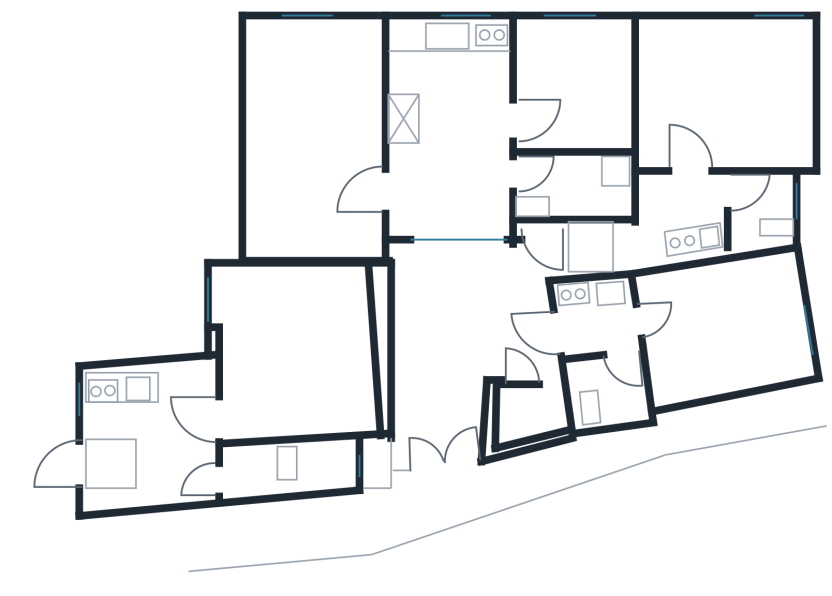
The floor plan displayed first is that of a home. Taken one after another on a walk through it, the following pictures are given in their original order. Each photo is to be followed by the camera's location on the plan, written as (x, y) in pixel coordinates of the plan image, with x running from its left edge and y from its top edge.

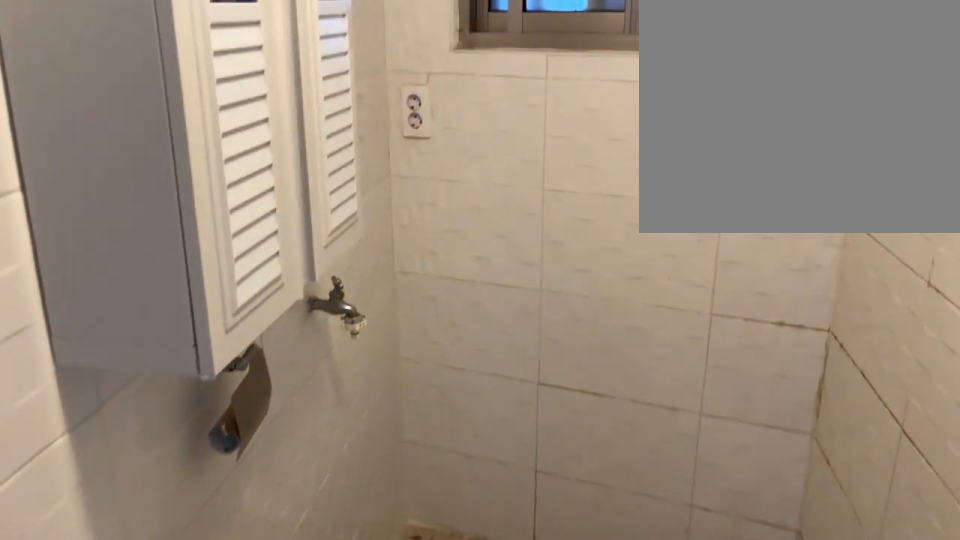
(269, 475)
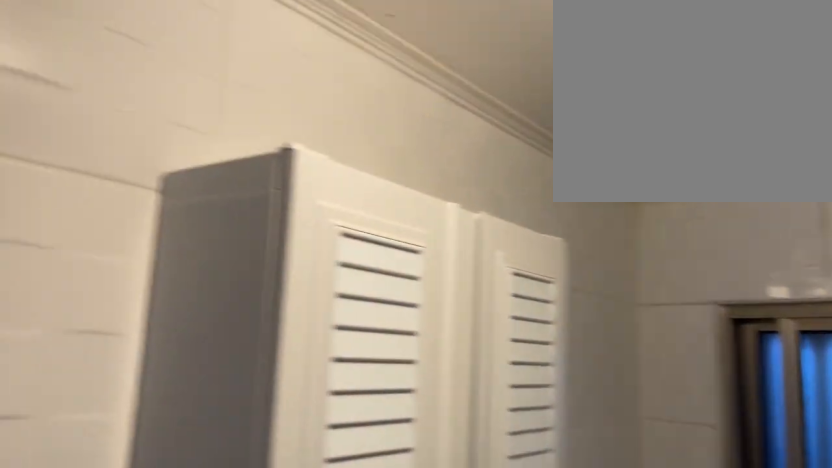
(285, 473)
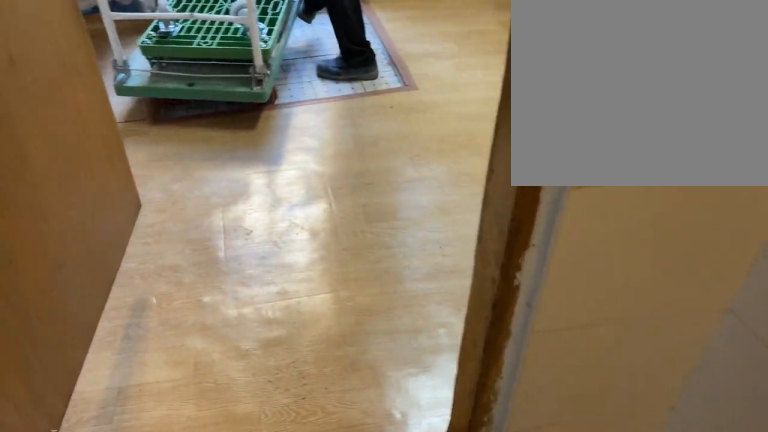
(263, 473)
